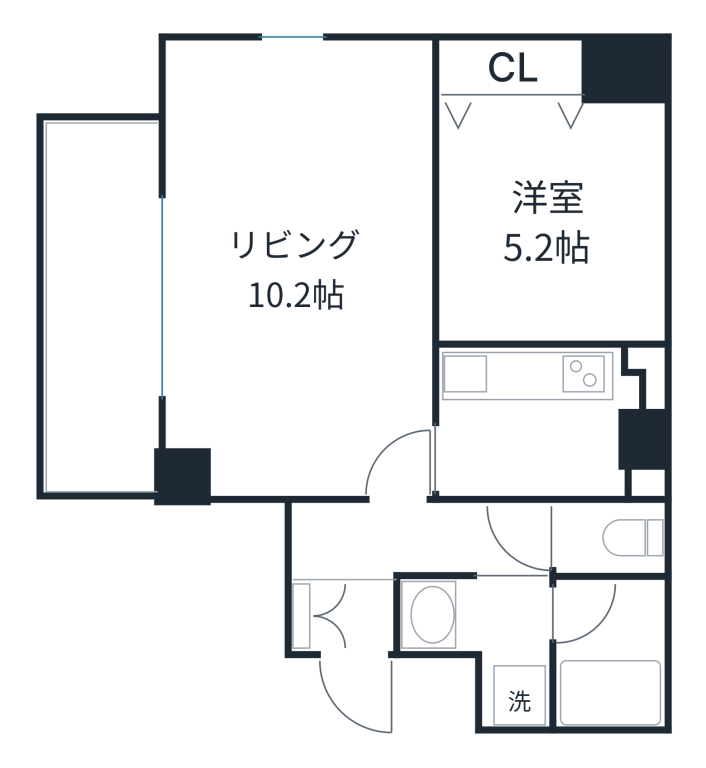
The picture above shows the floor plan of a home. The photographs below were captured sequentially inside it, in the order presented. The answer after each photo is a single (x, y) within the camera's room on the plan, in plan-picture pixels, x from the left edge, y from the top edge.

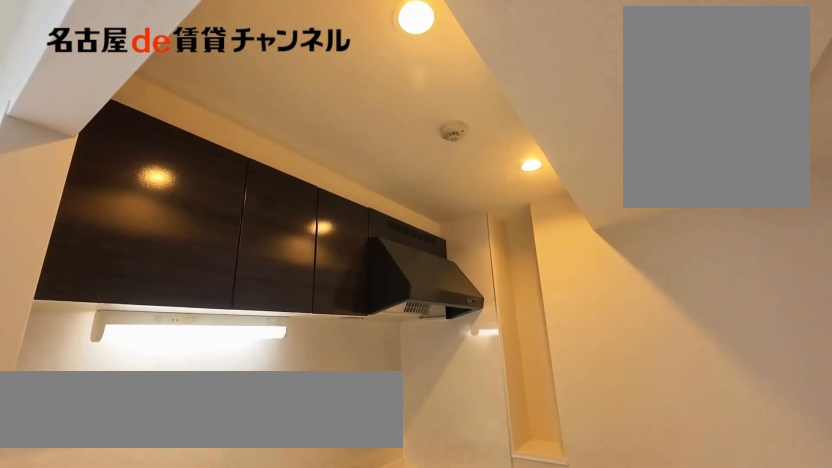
(548, 420)
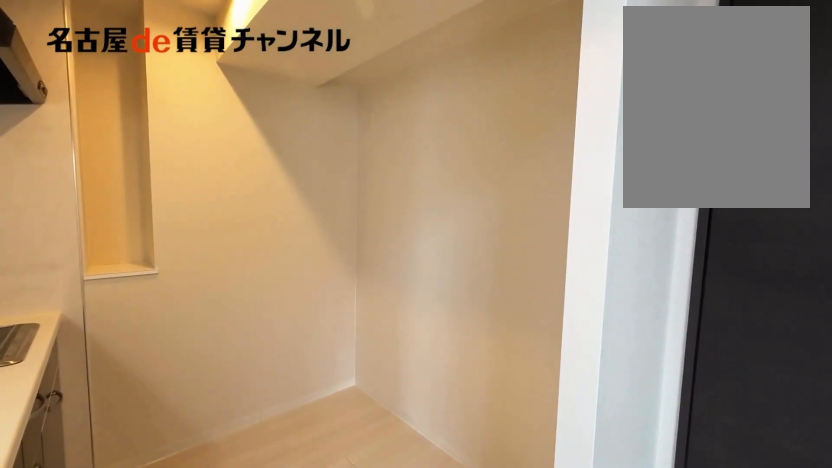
(548, 420)
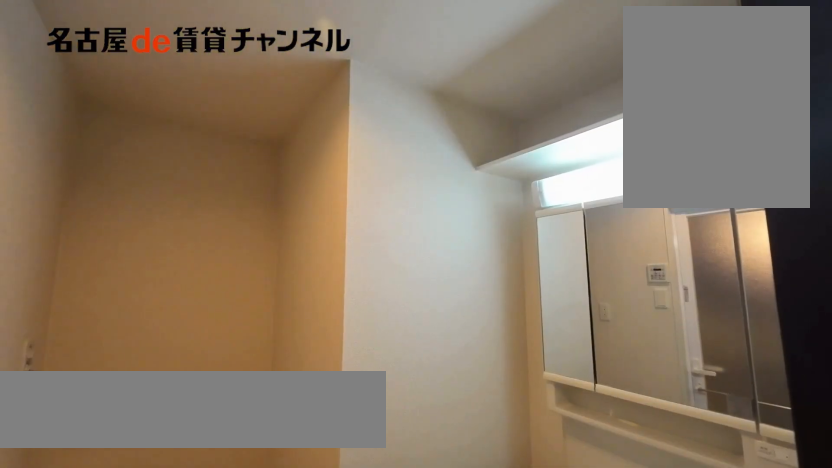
(491, 638)
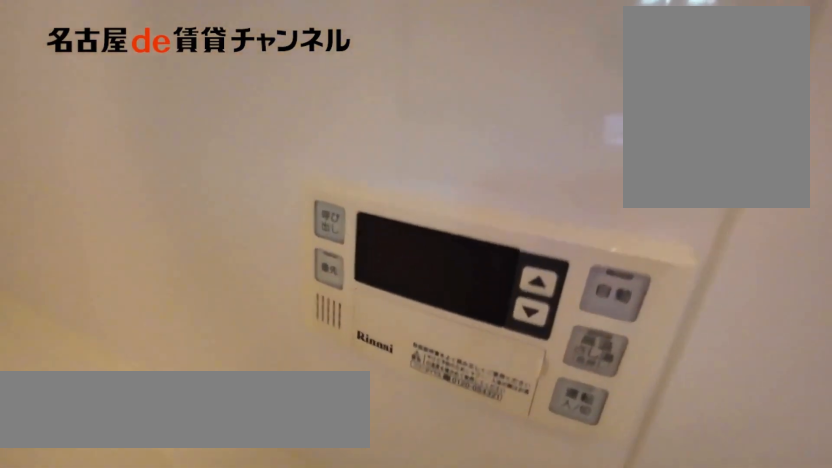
(608, 653)
